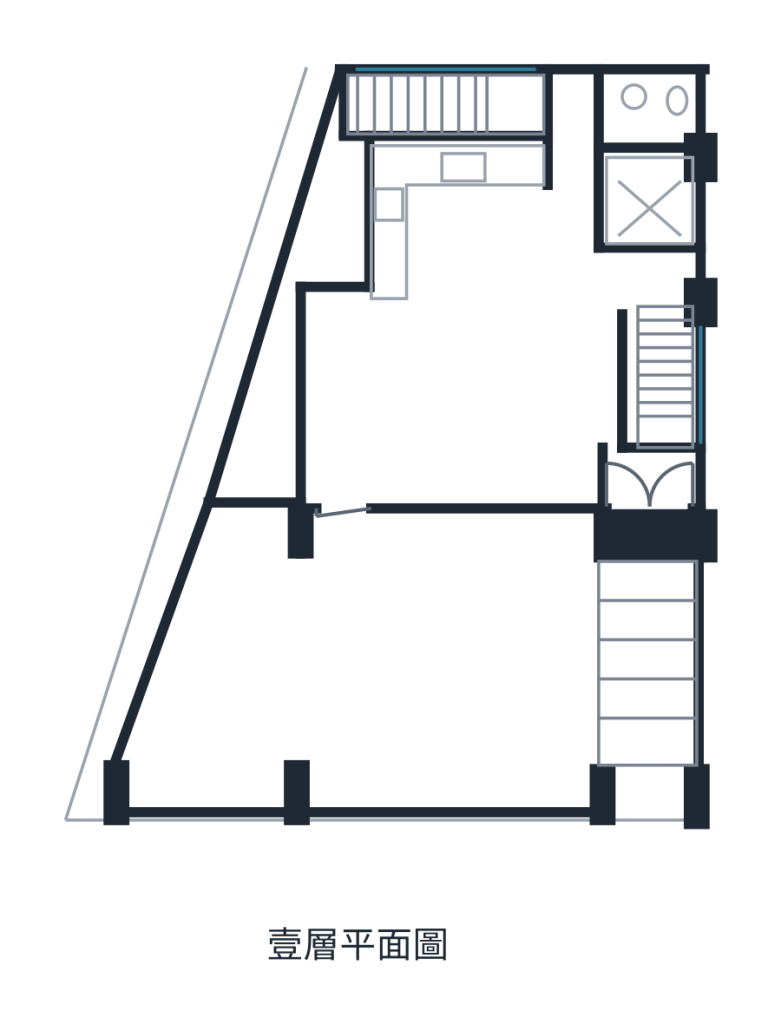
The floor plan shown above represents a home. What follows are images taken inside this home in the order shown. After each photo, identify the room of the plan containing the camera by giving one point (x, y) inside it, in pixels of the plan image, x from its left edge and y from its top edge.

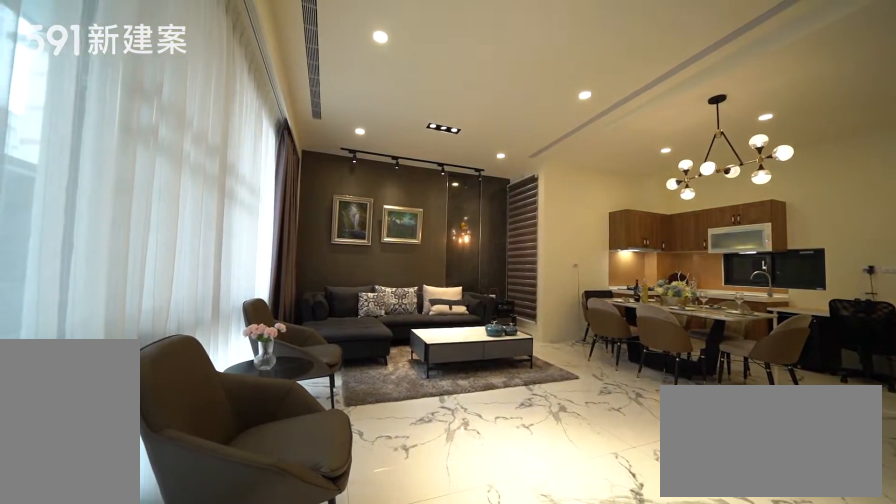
(466, 404)
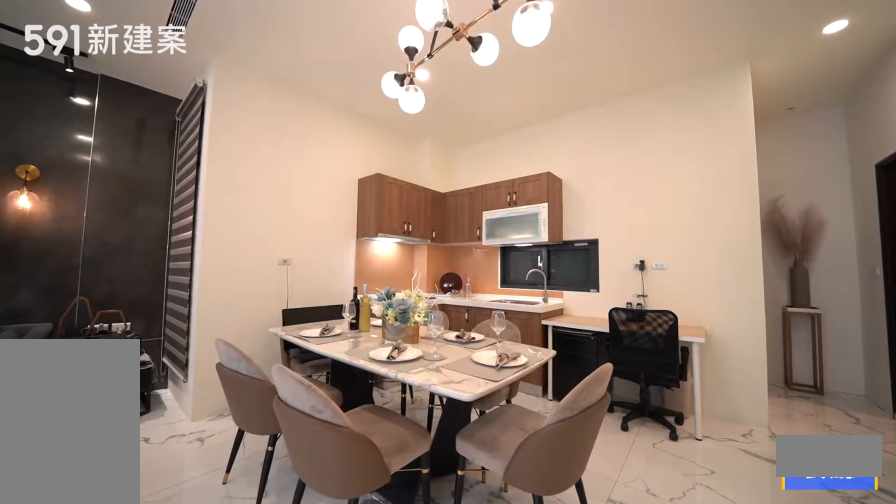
(461, 185)
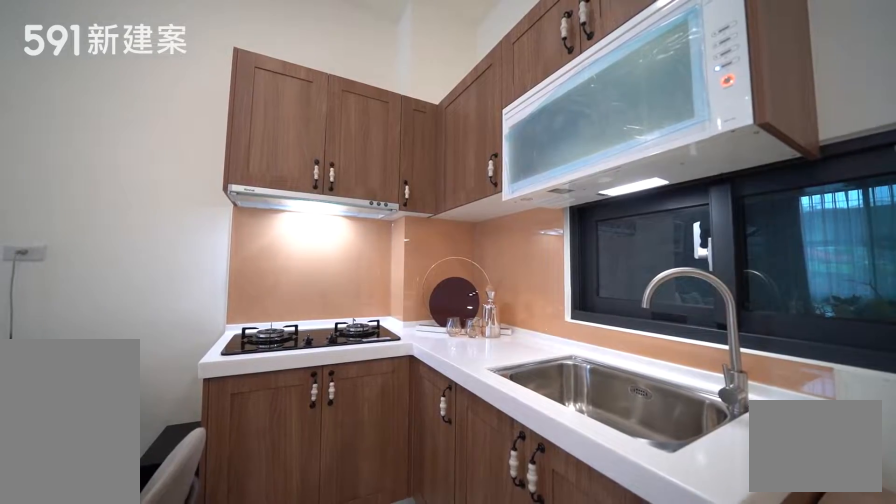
(461, 185)
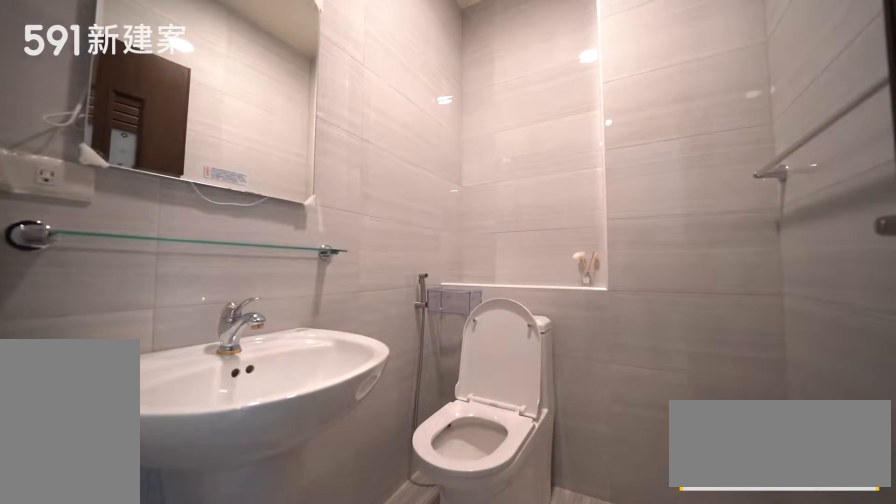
(655, 111)
